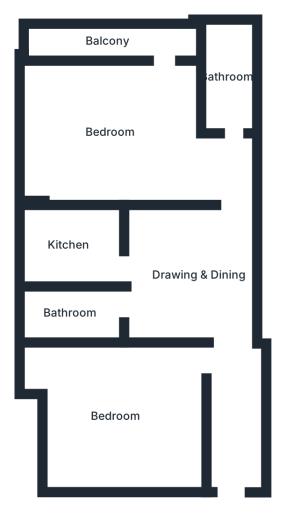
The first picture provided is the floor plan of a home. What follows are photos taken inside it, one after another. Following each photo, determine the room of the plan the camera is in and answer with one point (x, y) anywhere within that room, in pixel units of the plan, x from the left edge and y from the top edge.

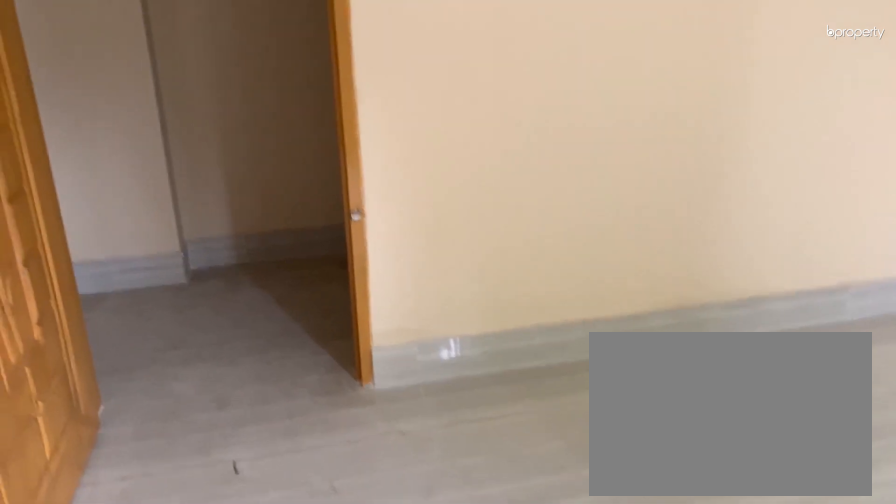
(127, 421)
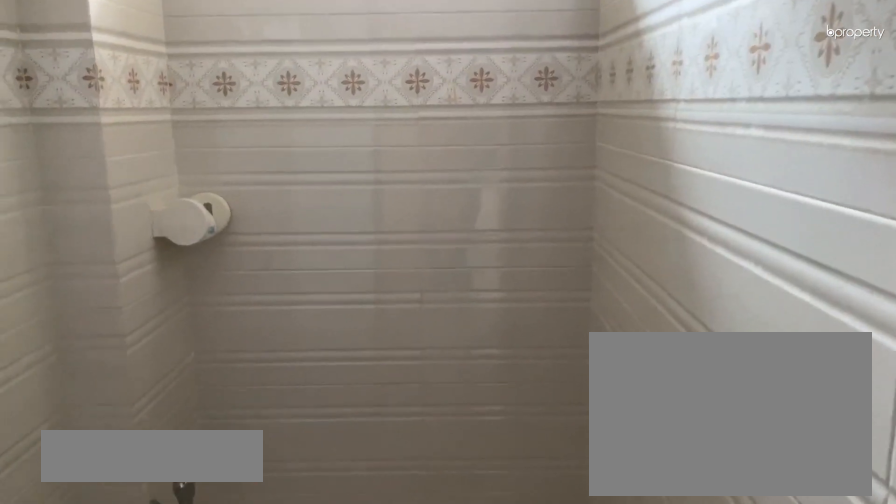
(72, 318)
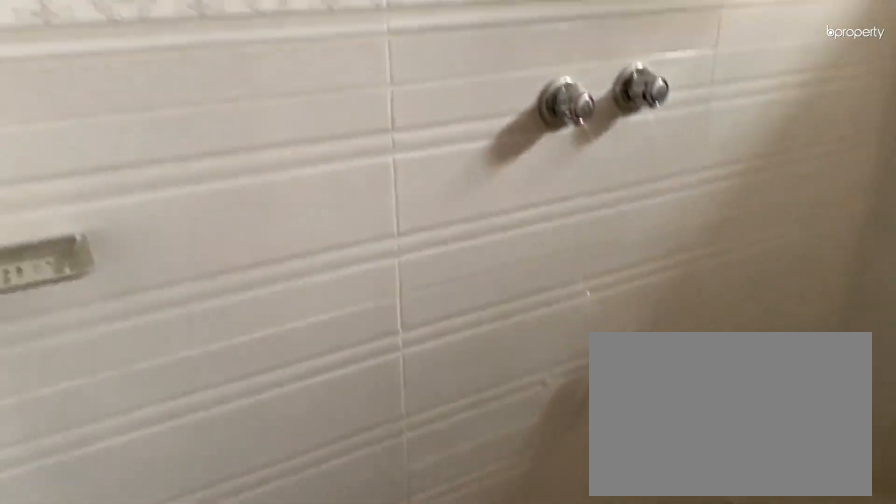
(72, 318)
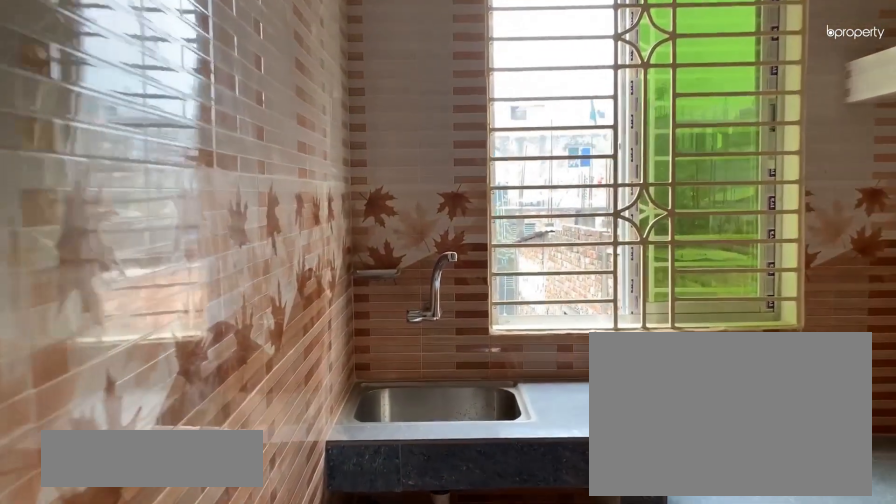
(85, 263)
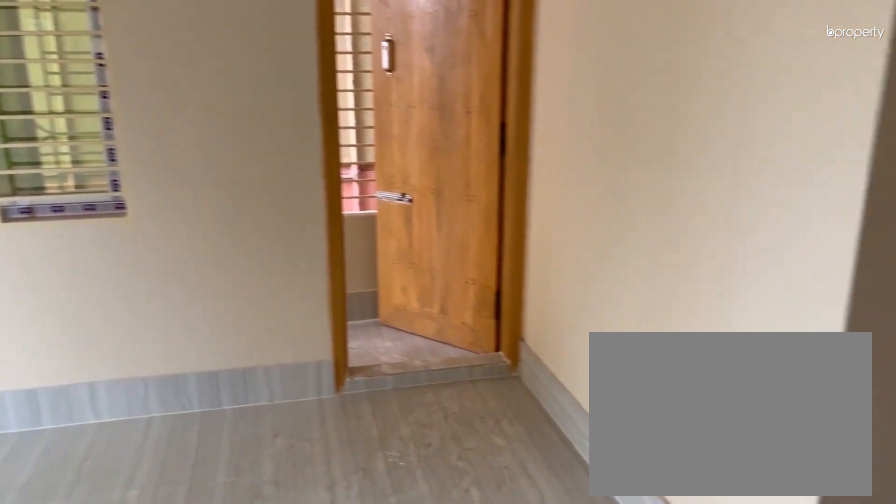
(115, 138)
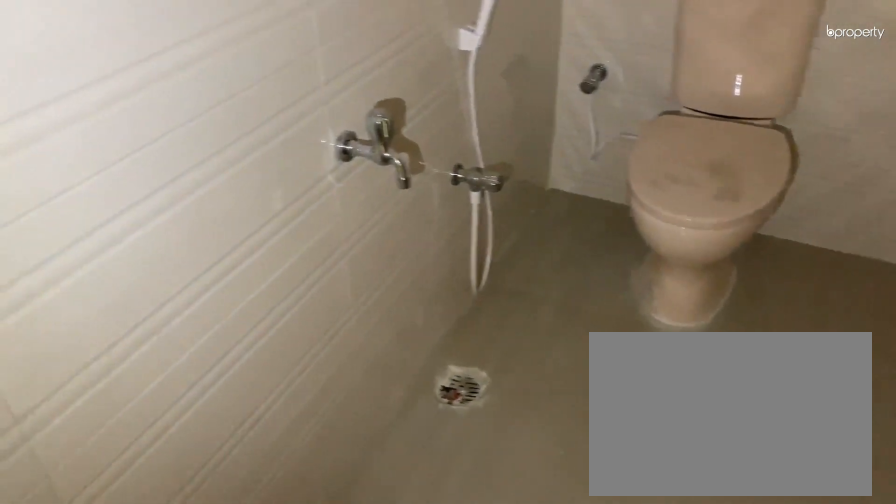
(230, 76)
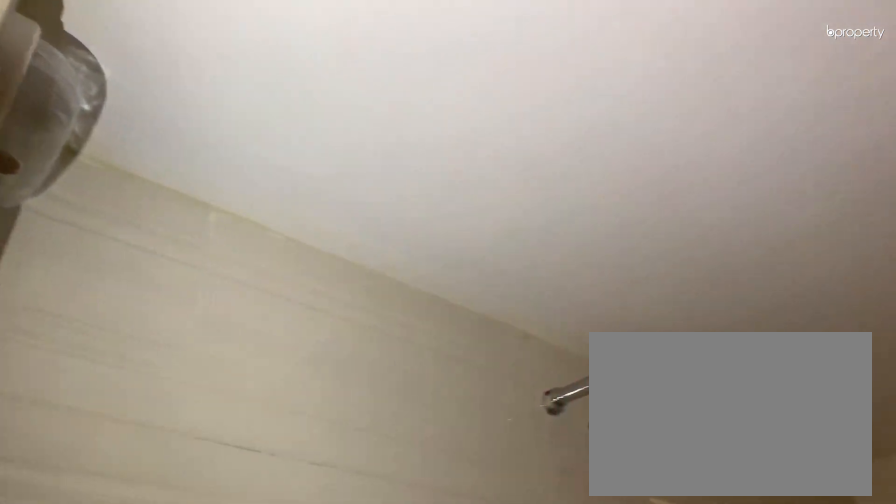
(230, 76)
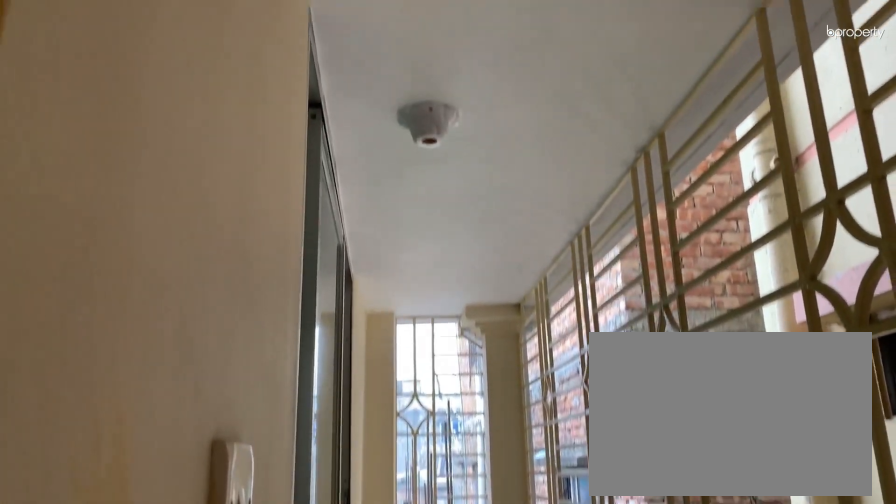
(104, 45)
